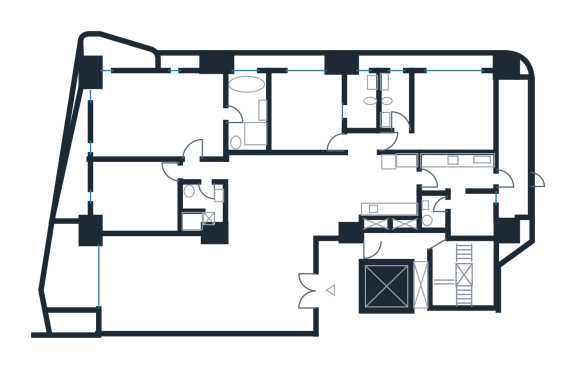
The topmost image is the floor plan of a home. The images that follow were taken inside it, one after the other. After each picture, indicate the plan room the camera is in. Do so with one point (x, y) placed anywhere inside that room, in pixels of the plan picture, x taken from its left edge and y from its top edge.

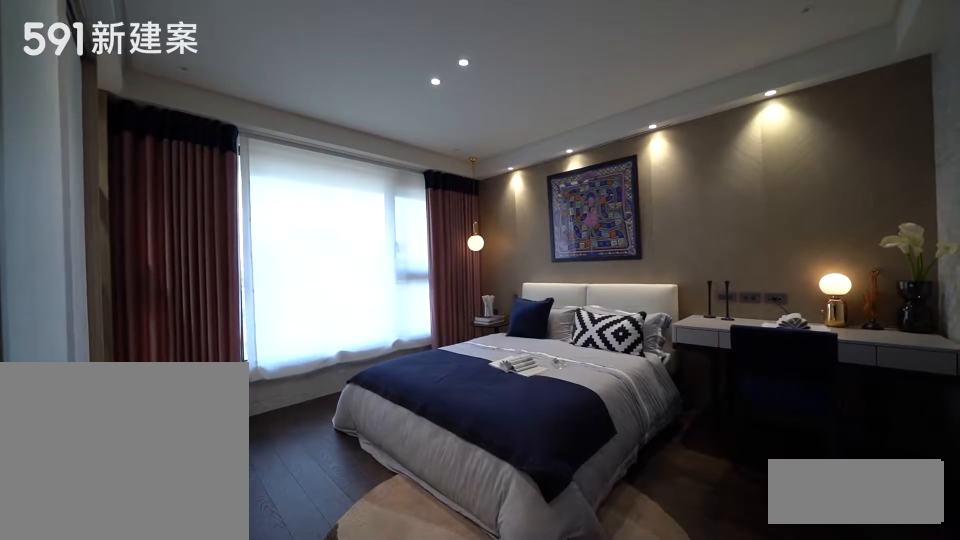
(449, 113)
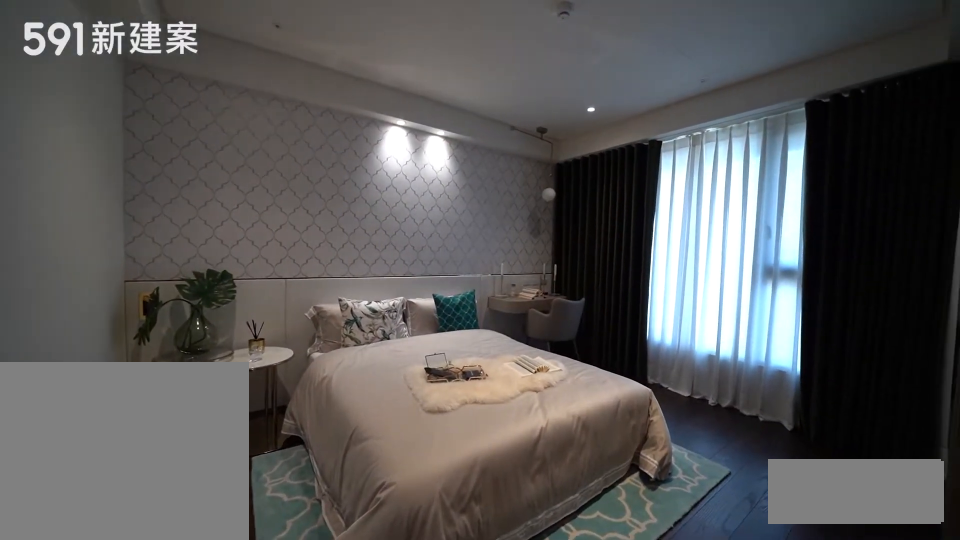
(305, 110)
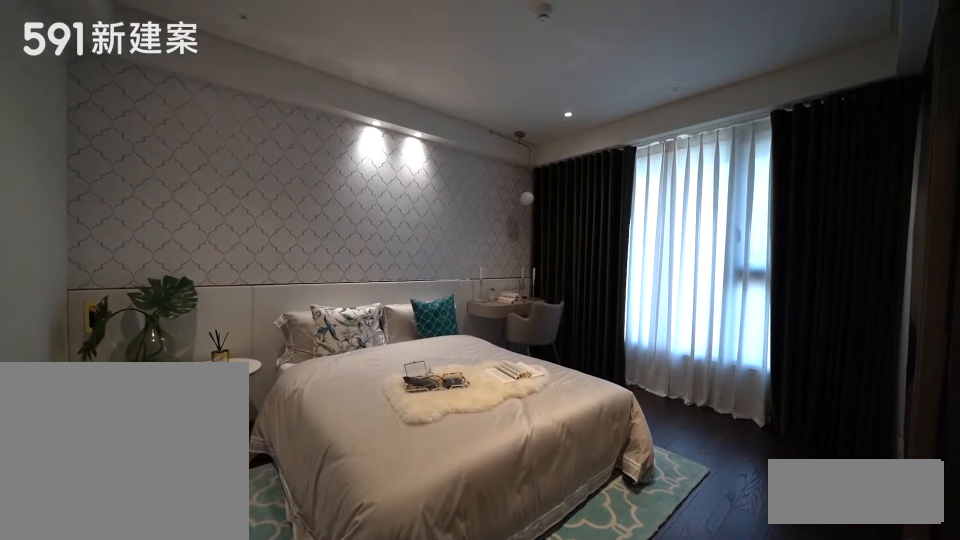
(305, 110)
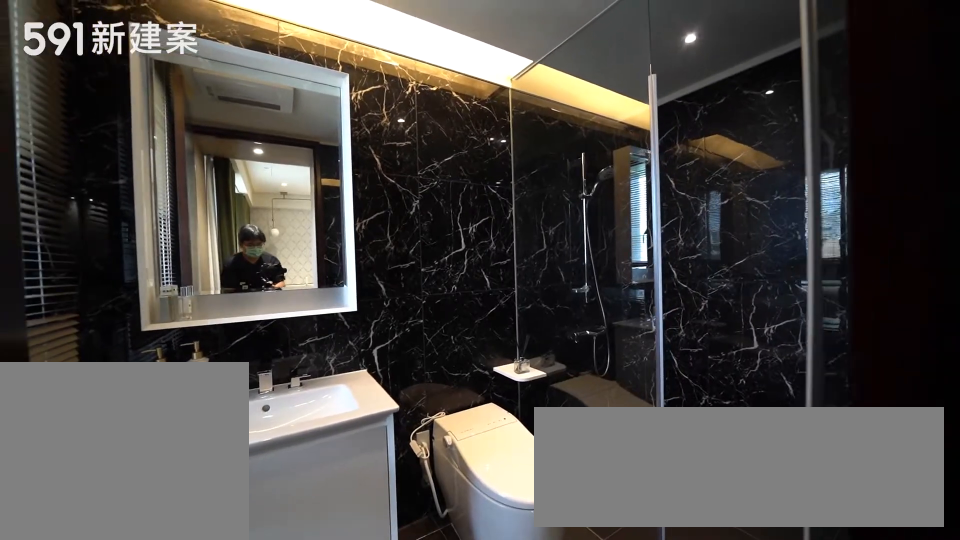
(362, 107)
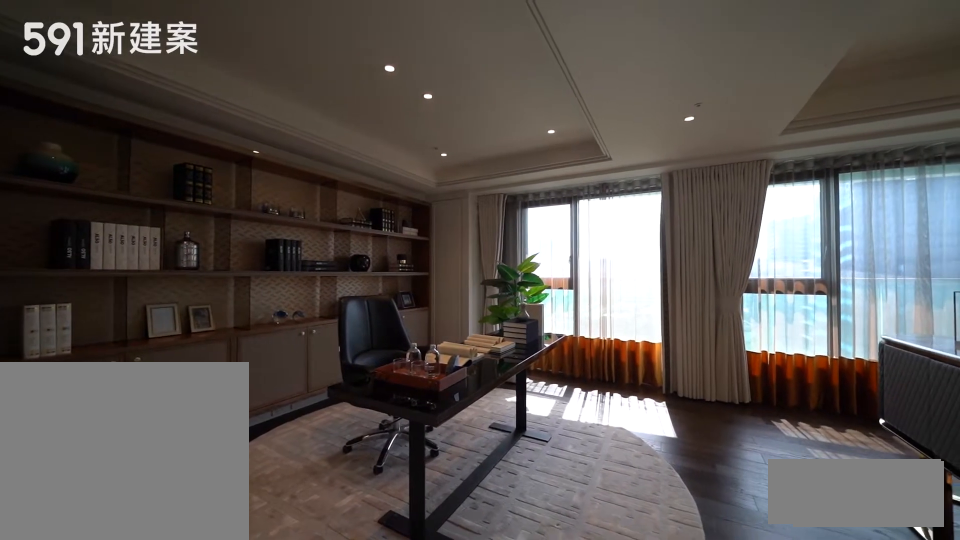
(137, 151)
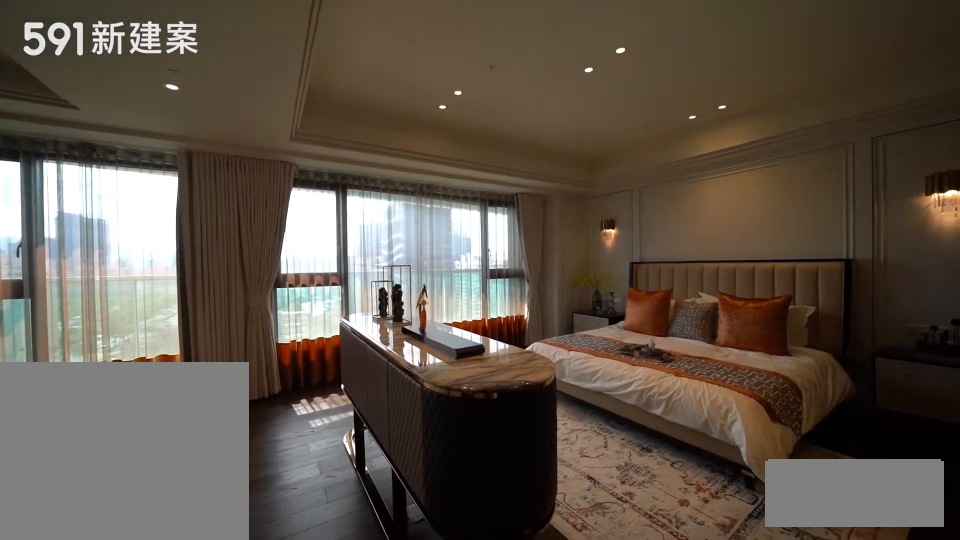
(137, 151)
